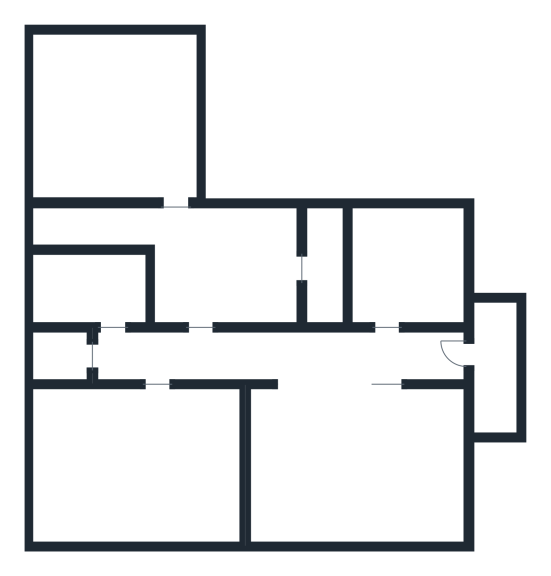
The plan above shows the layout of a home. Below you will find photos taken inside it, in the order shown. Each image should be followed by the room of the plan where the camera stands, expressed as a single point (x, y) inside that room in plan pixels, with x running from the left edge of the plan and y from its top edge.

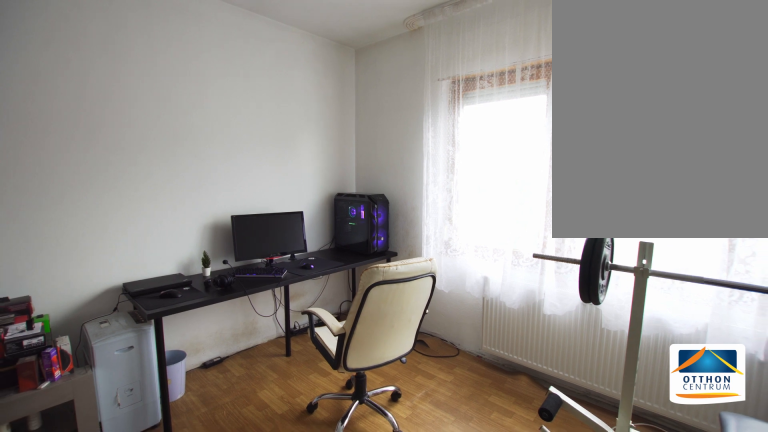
(132, 468)
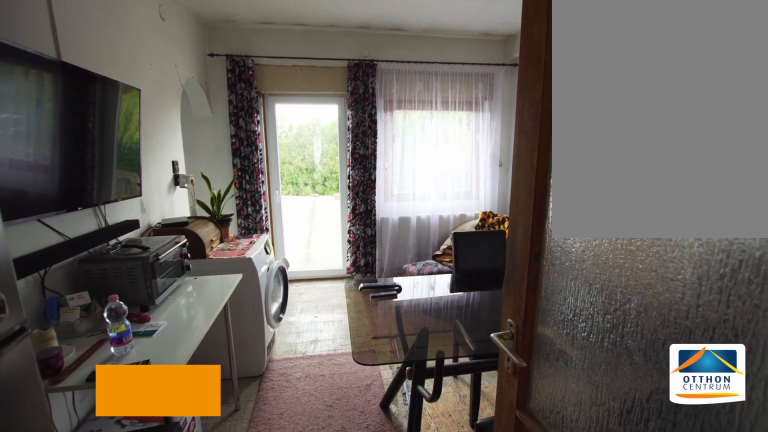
(237, 267)
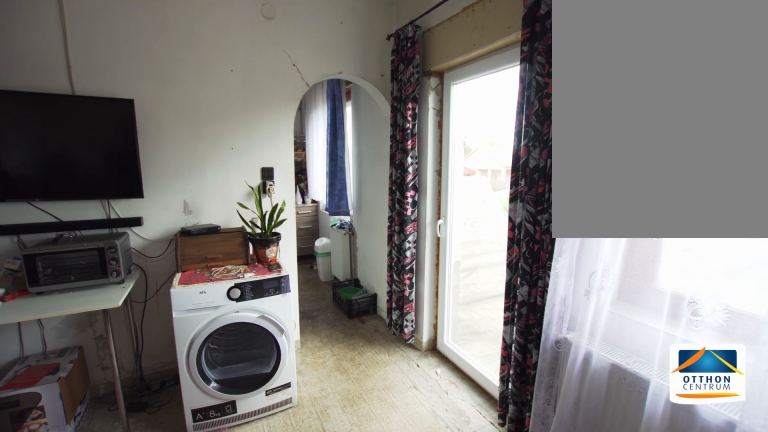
(237, 267)
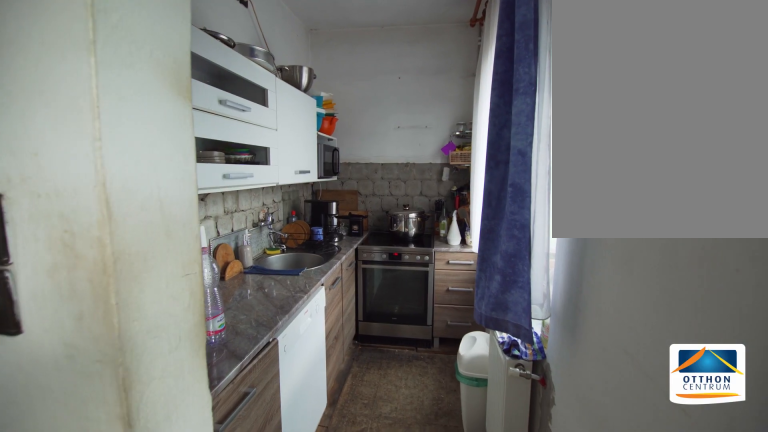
(93, 226)
